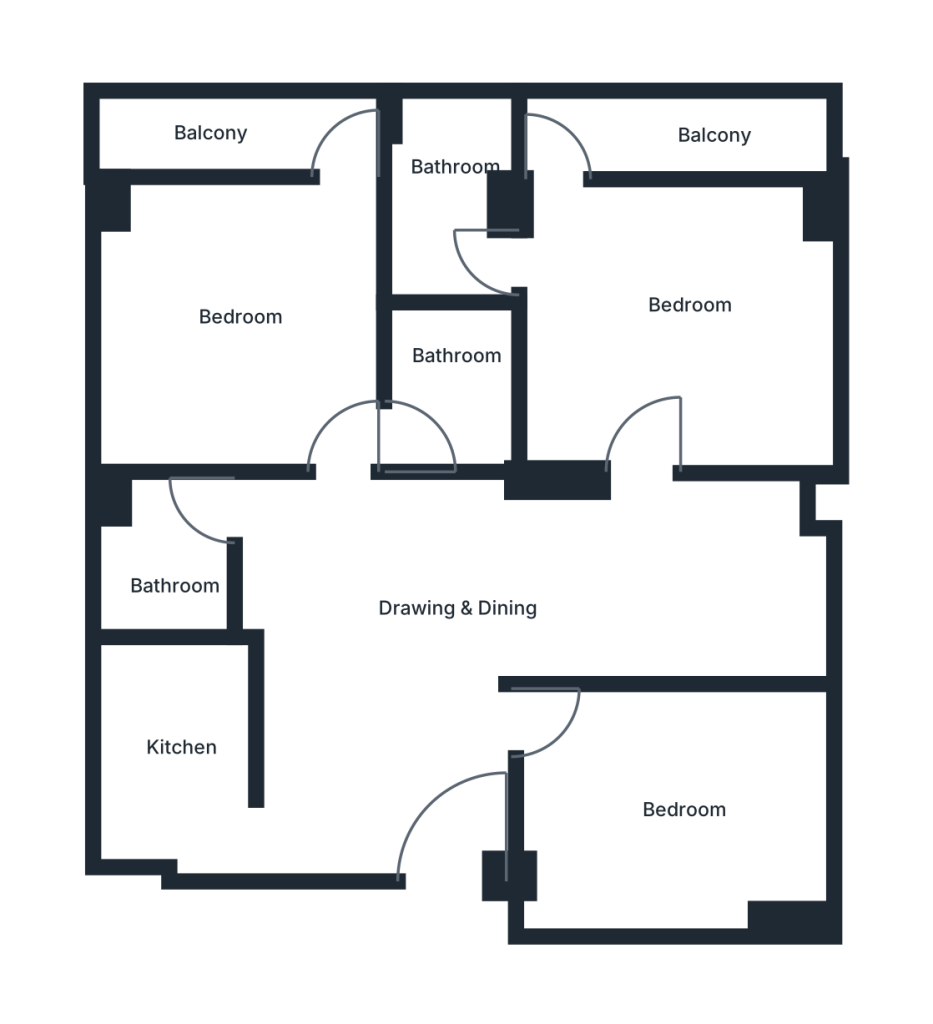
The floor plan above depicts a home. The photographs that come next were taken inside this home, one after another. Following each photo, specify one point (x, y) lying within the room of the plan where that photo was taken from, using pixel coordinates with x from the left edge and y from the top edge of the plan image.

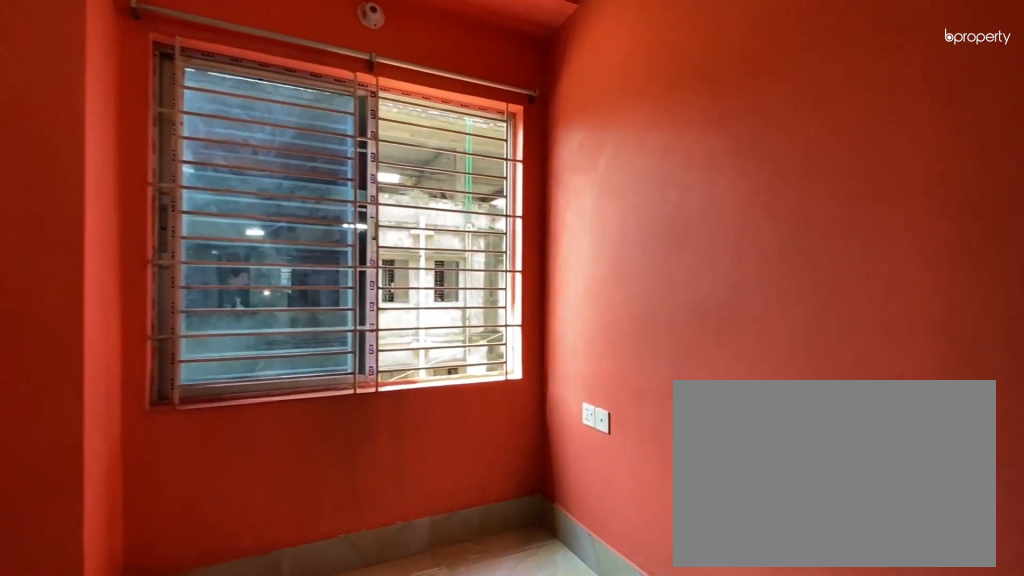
(488, 588)
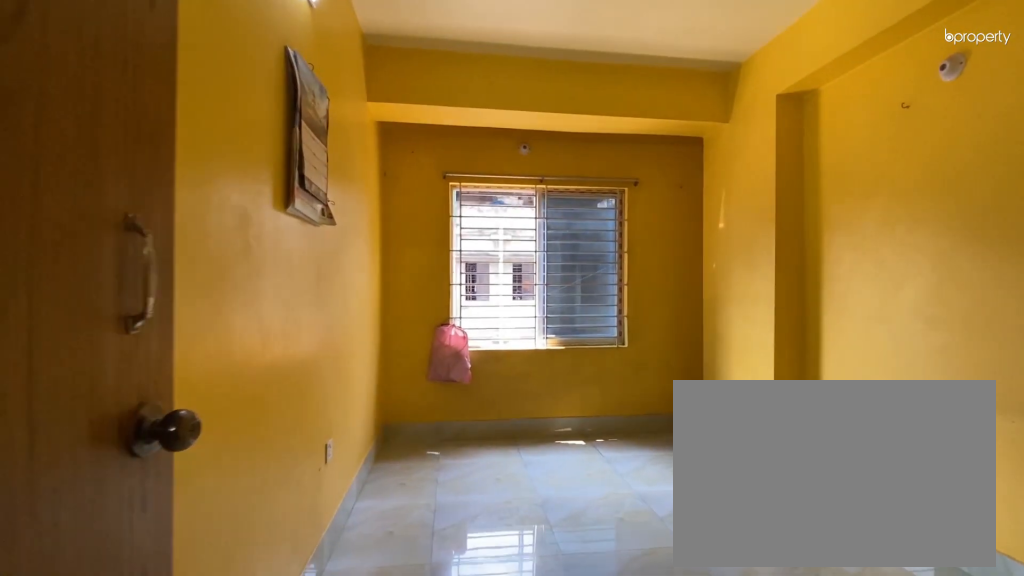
(645, 798)
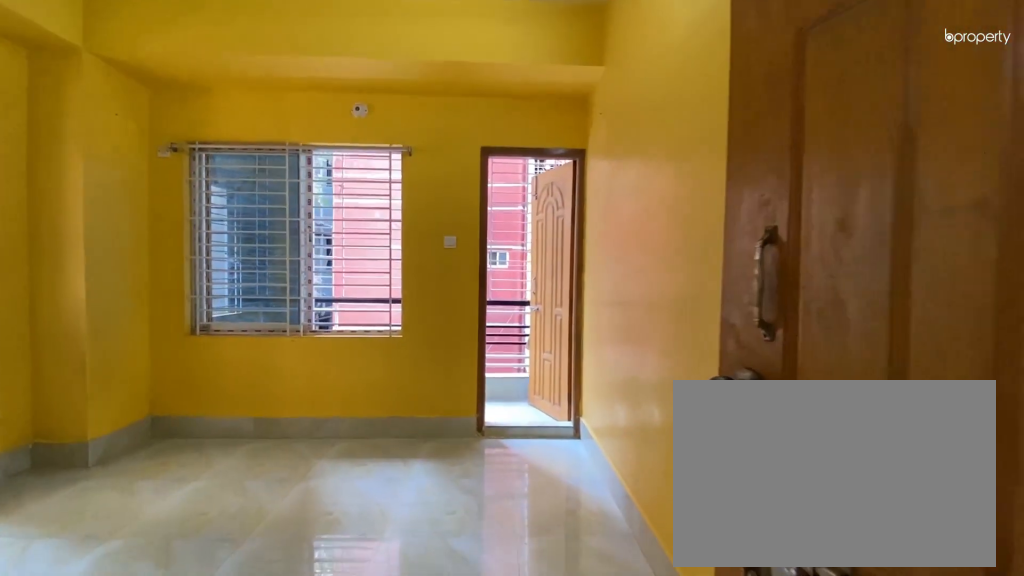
(245, 322)
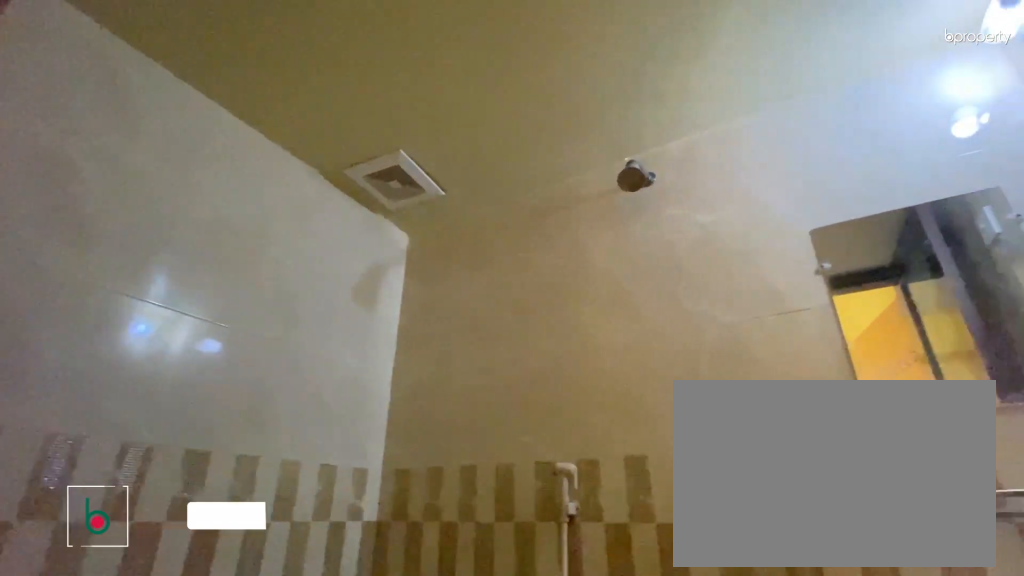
(452, 401)
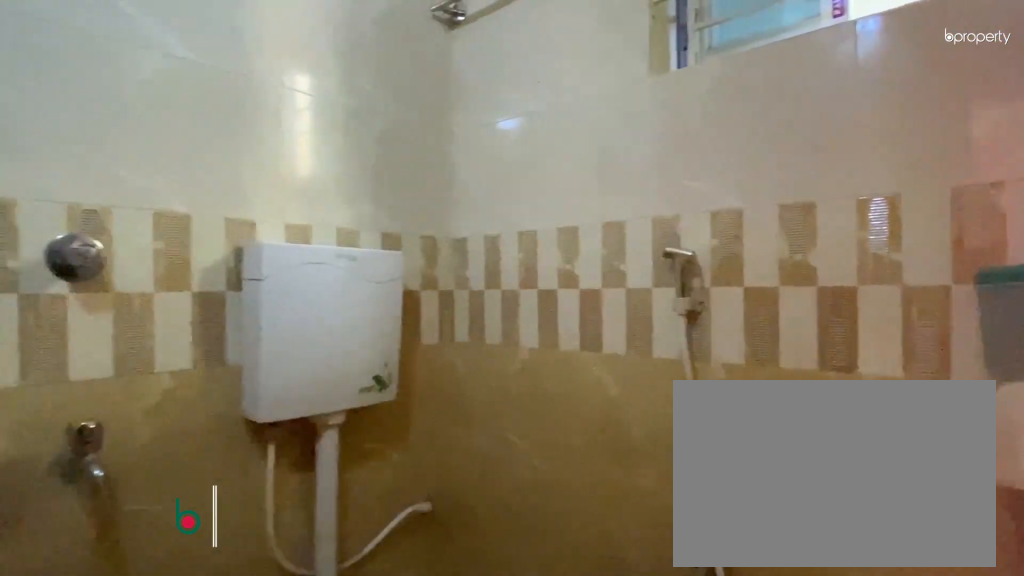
(175, 535)
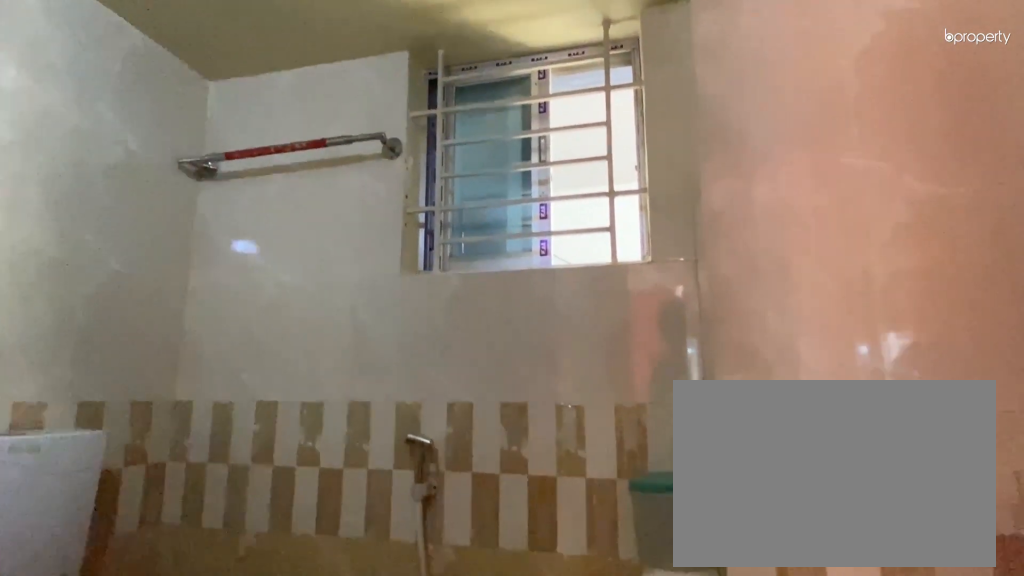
(175, 535)
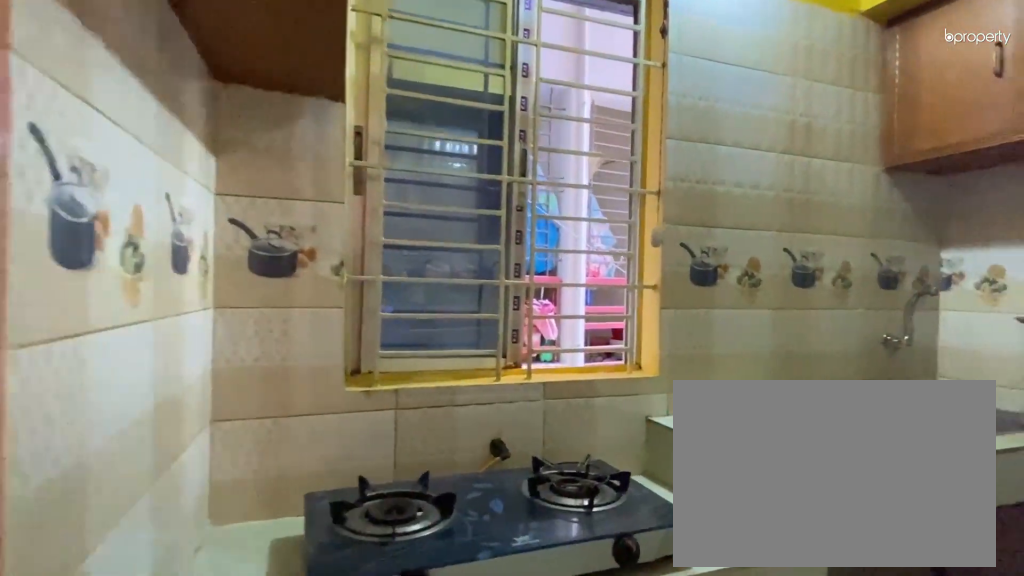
(178, 747)
